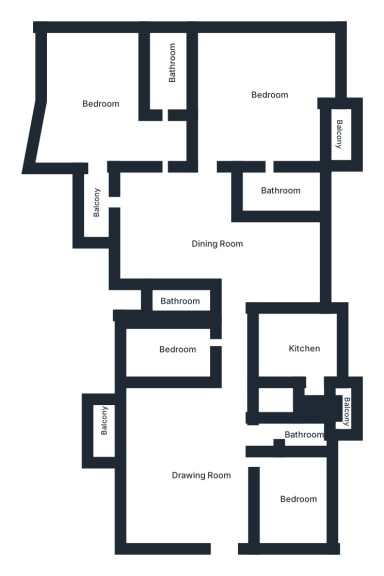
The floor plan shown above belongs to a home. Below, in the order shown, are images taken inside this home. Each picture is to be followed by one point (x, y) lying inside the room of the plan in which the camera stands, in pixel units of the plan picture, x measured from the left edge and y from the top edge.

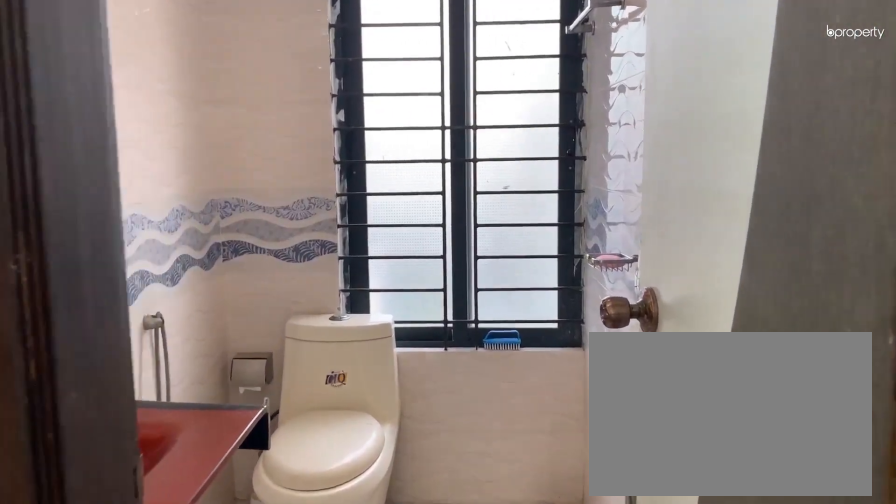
(305, 435)
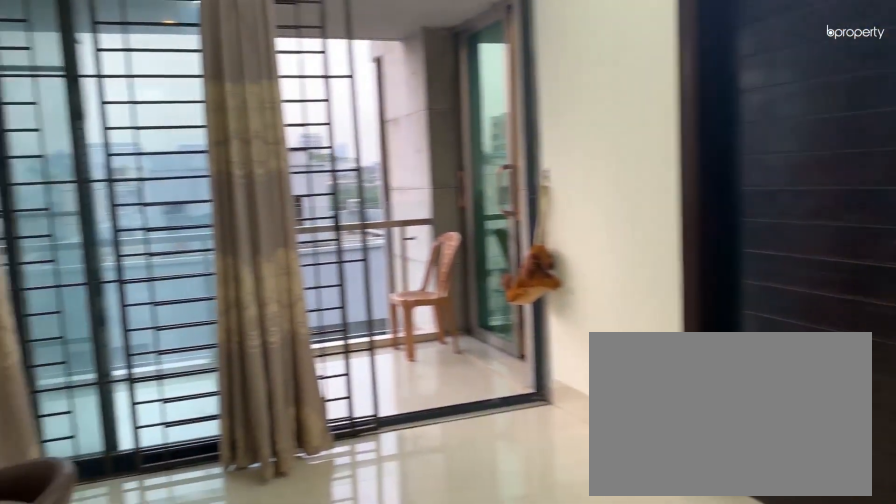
(206, 228)
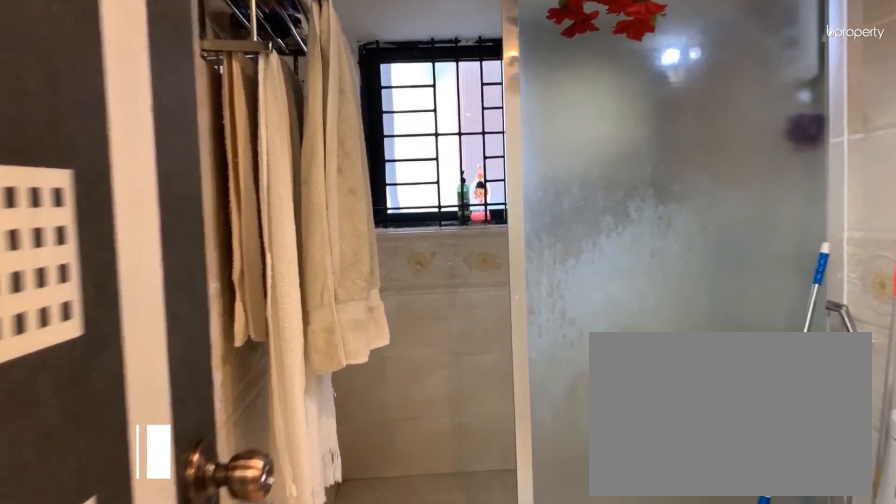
(168, 72)
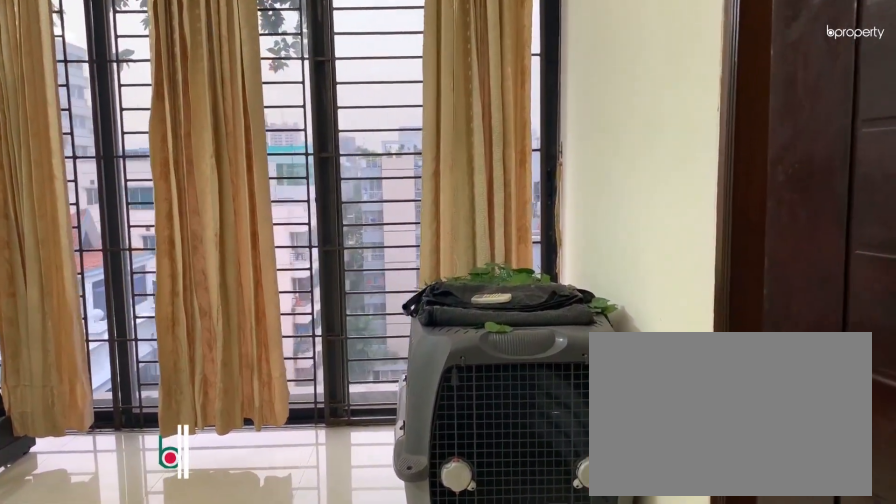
(181, 353)
